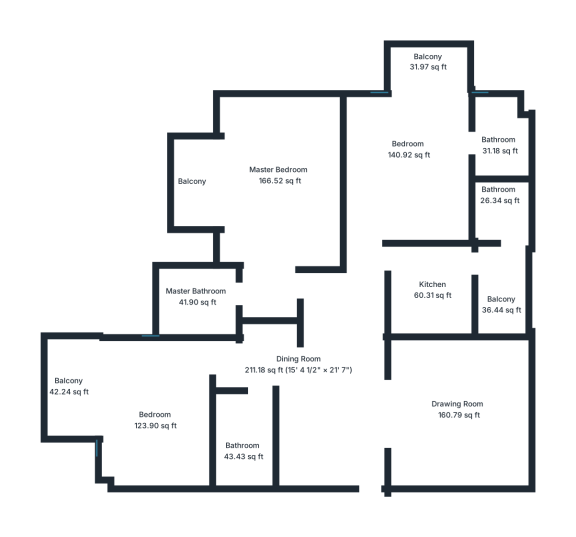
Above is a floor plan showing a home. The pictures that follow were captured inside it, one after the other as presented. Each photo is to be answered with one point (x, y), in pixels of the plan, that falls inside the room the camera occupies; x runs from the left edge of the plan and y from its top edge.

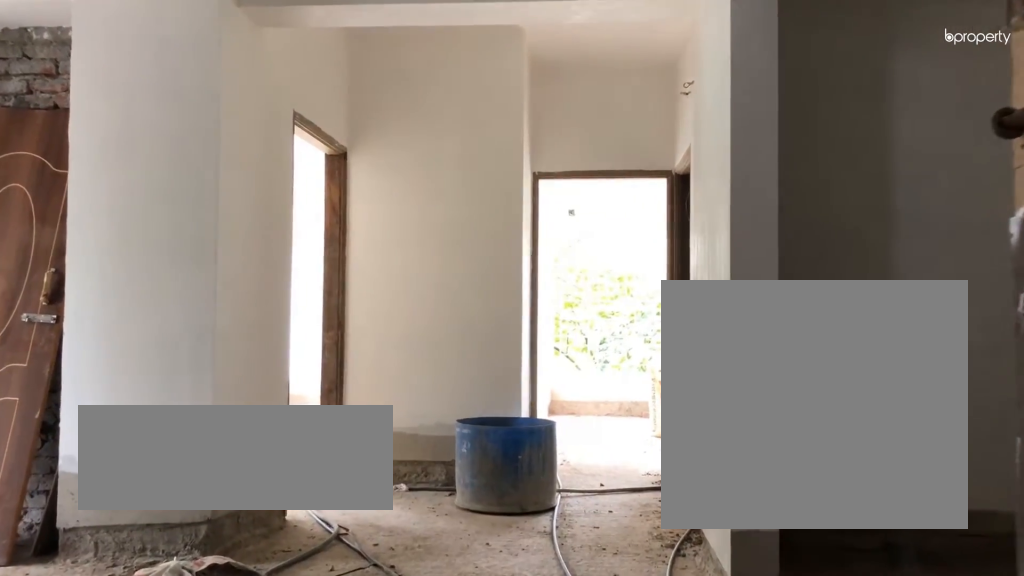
(326, 429)
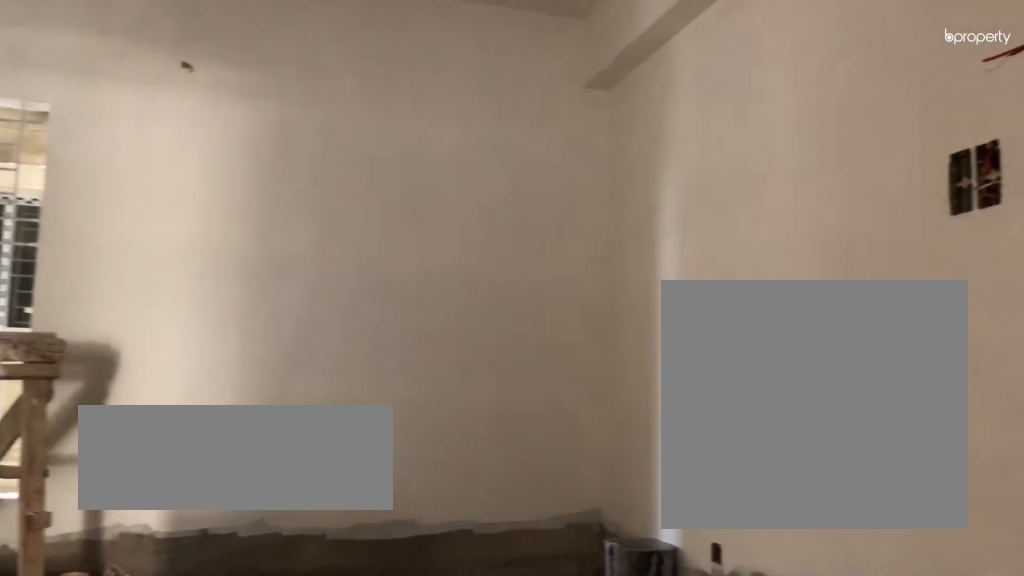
(460, 413)
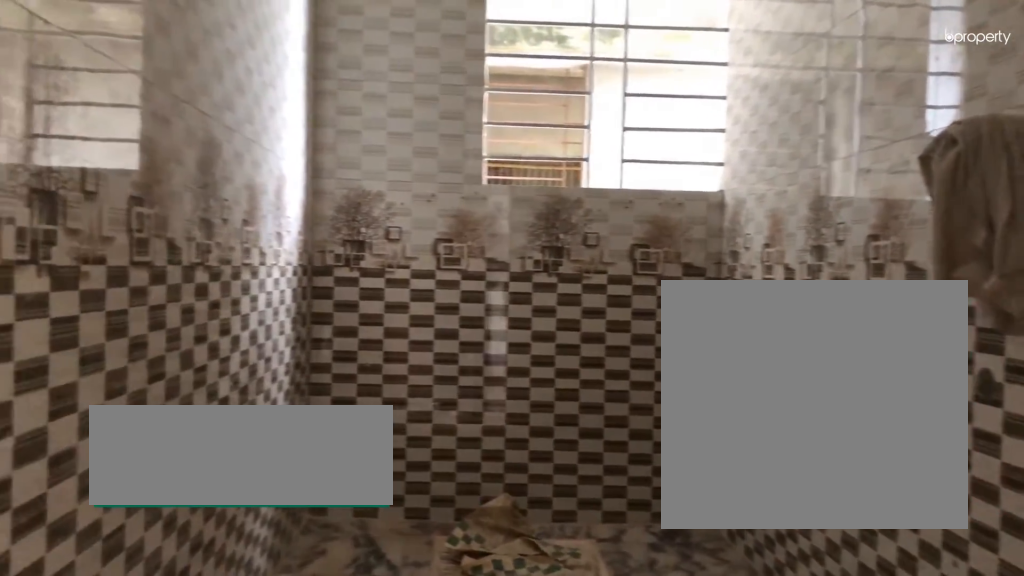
(242, 451)
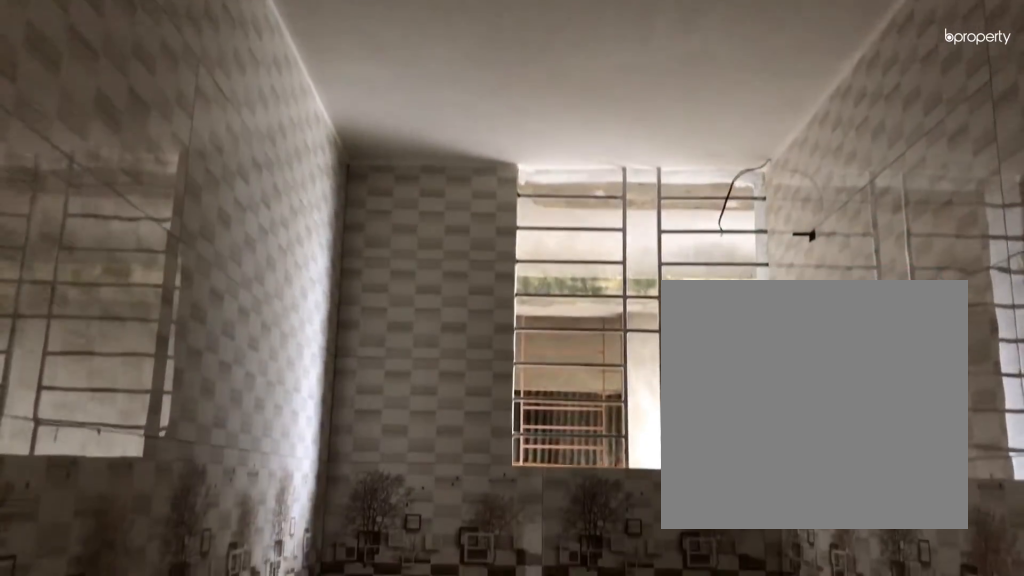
(242, 451)
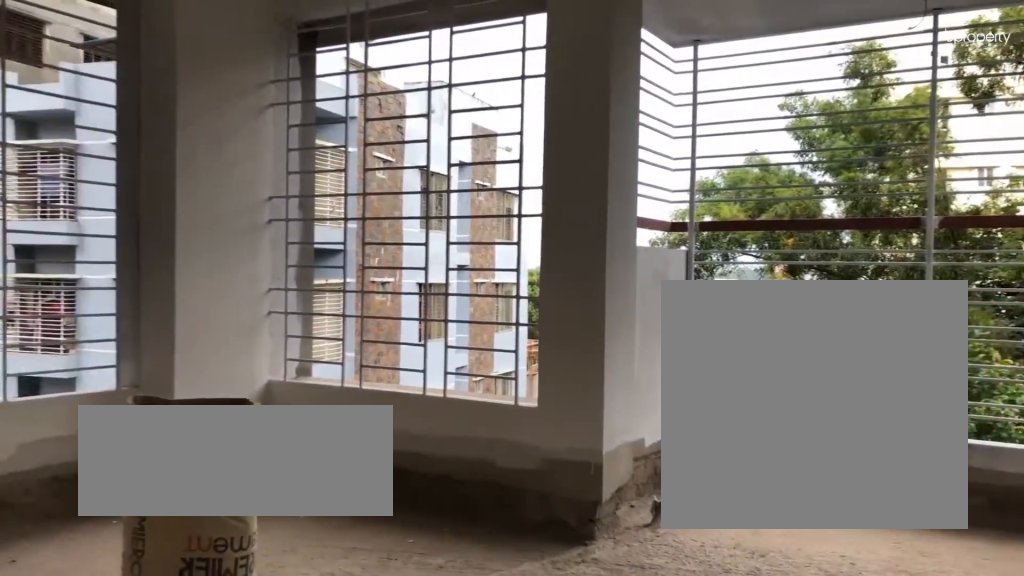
(156, 419)
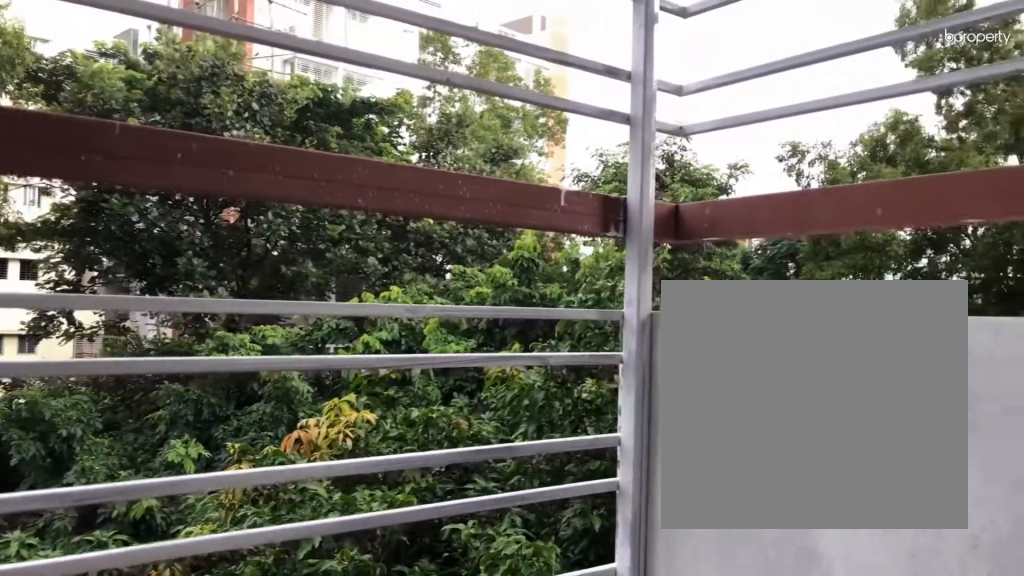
(70, 383)
